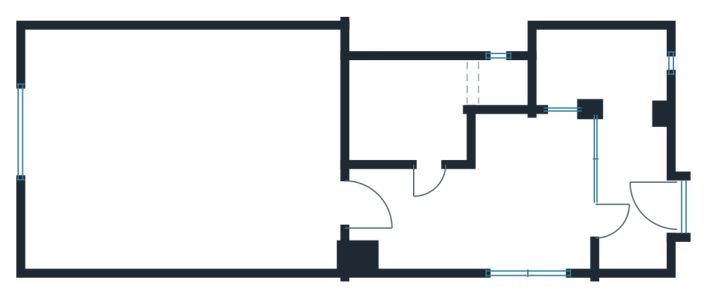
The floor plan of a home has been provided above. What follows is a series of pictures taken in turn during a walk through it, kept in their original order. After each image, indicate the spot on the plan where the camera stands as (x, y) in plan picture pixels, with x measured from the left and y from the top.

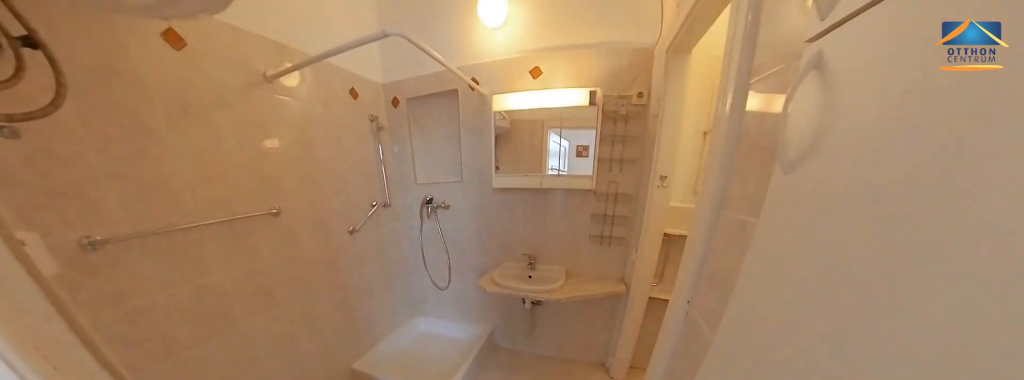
(433, 175)
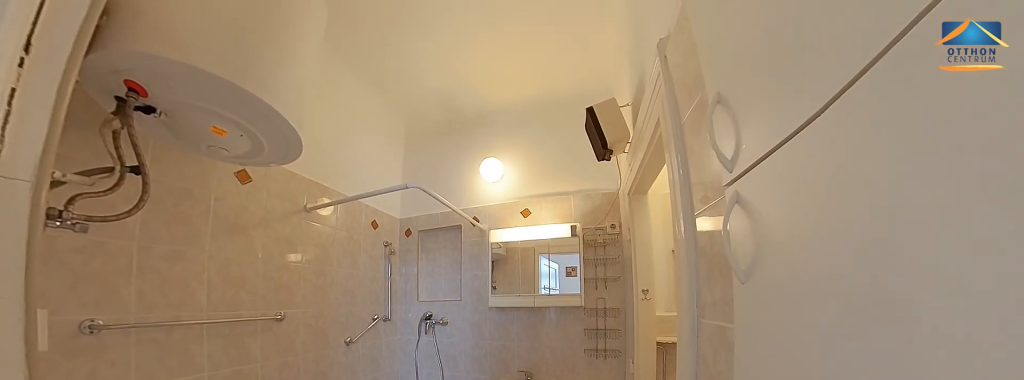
(433, 113)
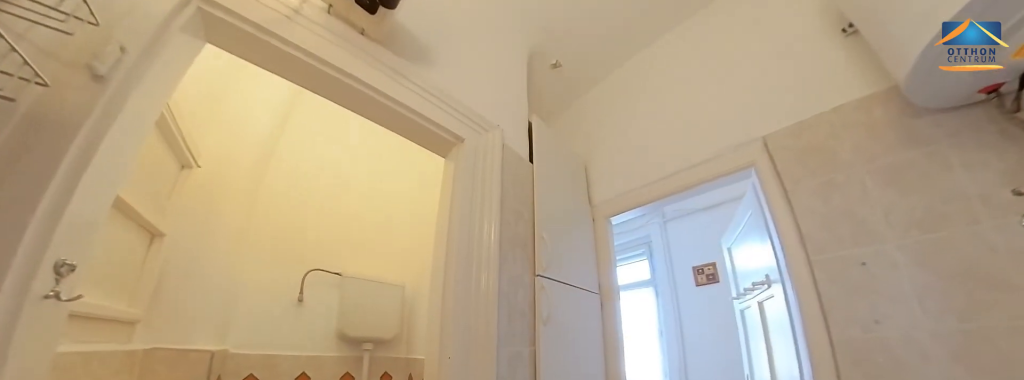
(433, 113)
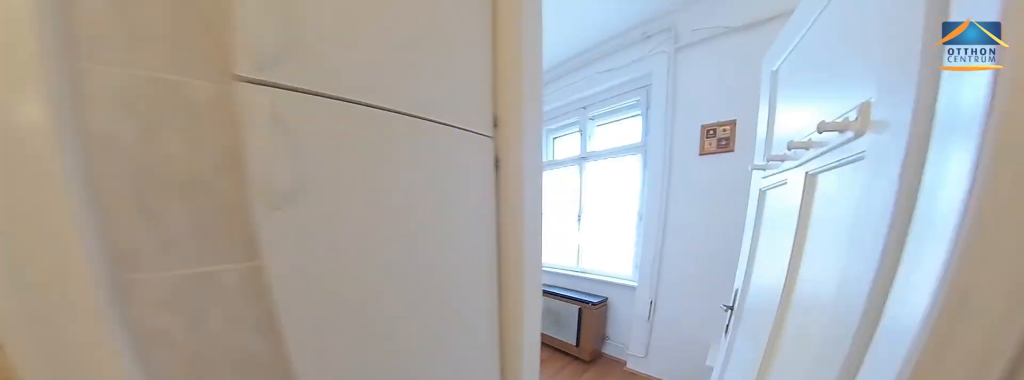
(433, 131)
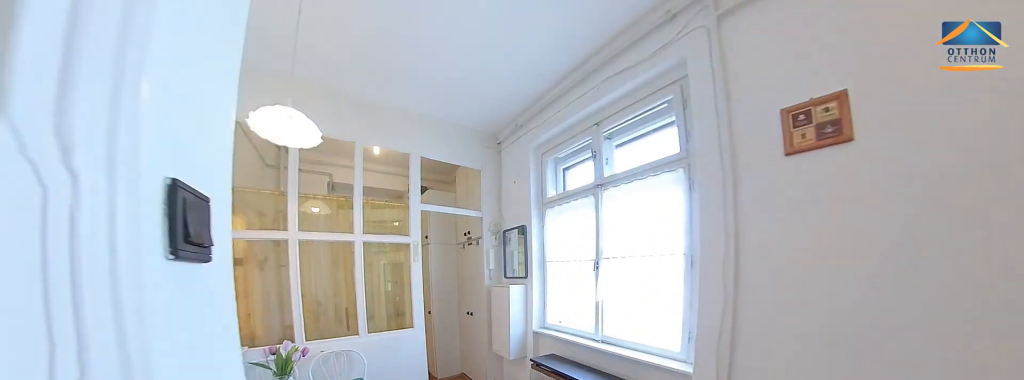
(433, 184)
